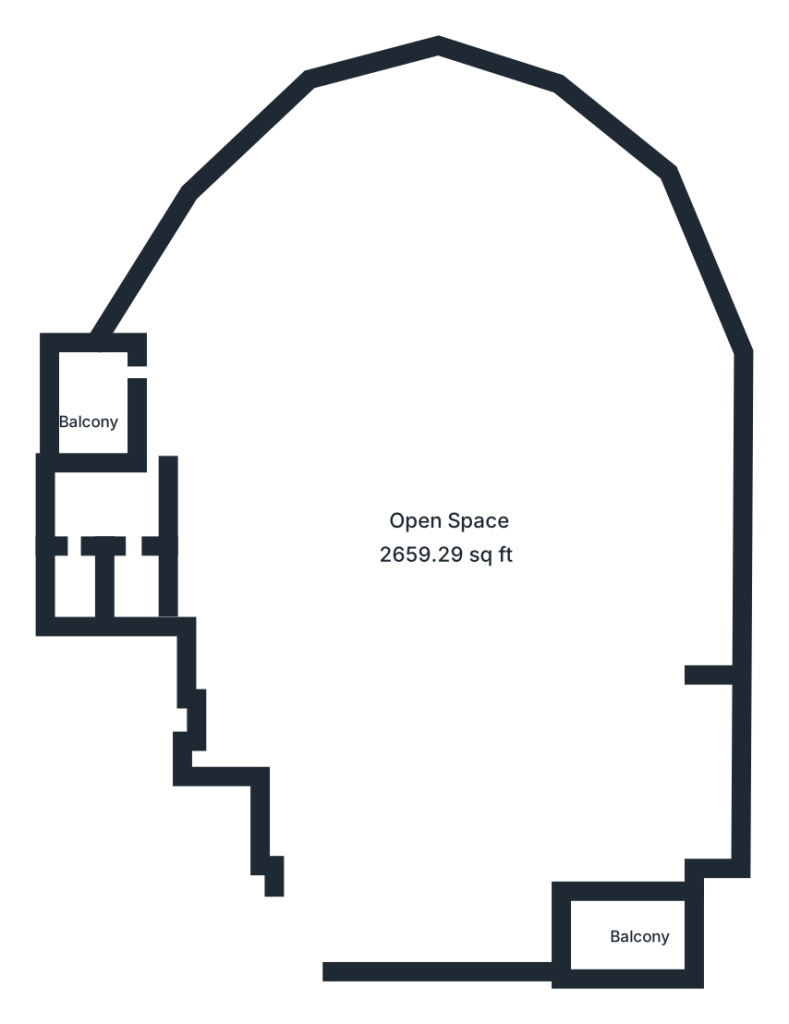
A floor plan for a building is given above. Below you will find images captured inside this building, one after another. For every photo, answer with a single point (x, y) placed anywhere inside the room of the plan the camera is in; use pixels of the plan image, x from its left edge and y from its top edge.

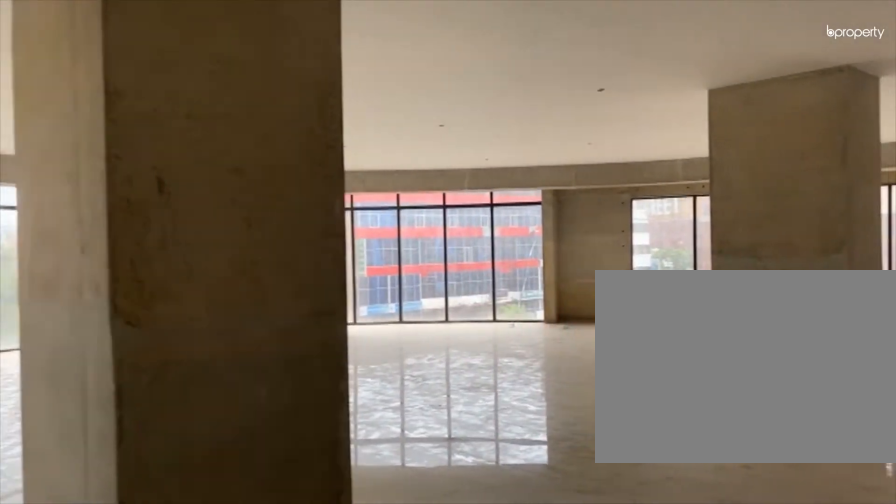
(448, 512)
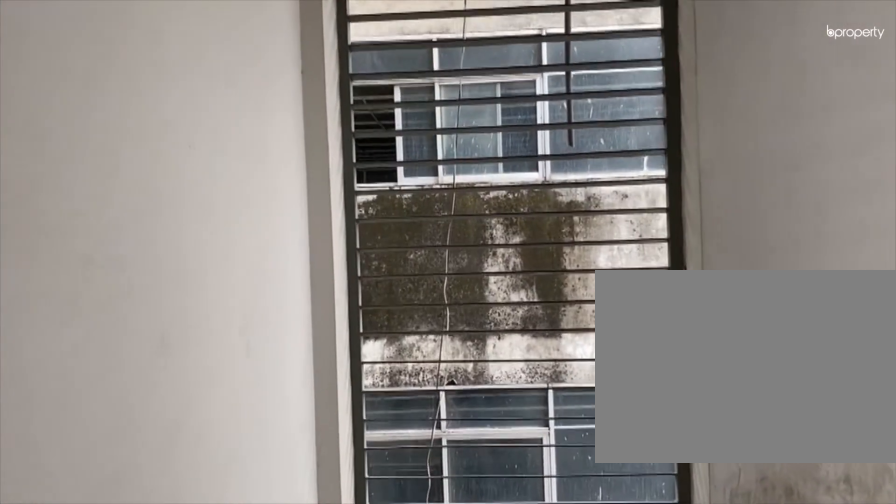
(103, 398)
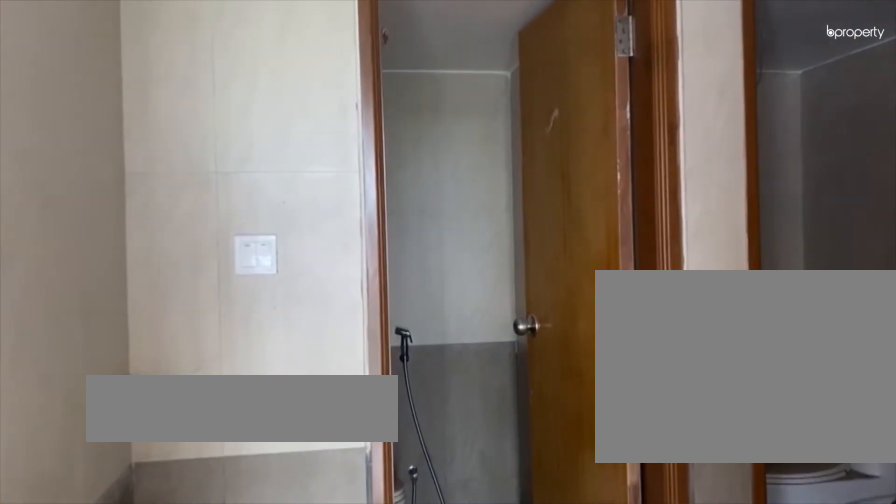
(105, 505)
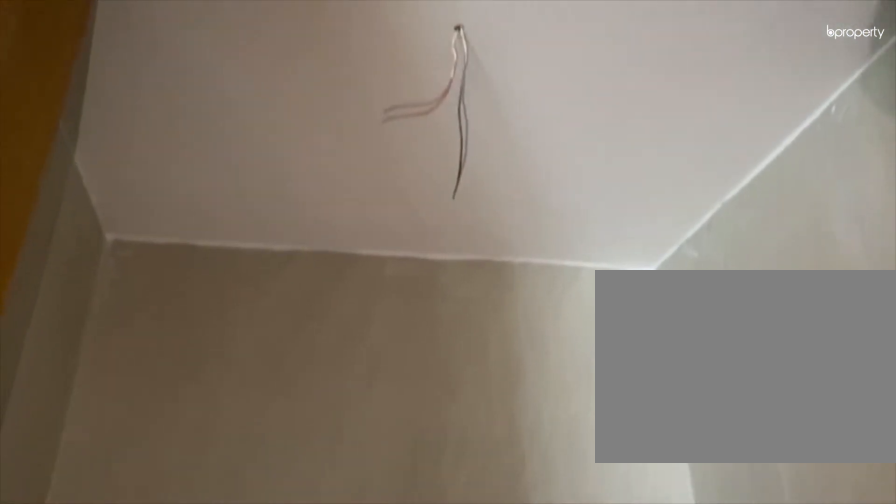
(83, 573)
